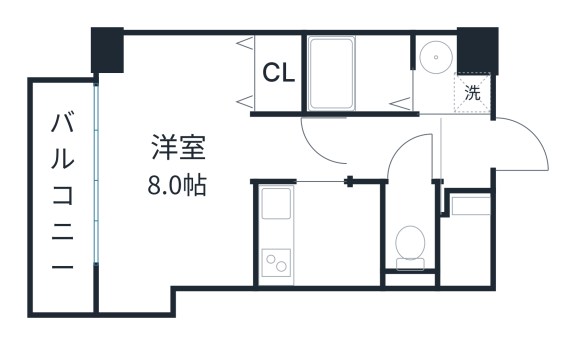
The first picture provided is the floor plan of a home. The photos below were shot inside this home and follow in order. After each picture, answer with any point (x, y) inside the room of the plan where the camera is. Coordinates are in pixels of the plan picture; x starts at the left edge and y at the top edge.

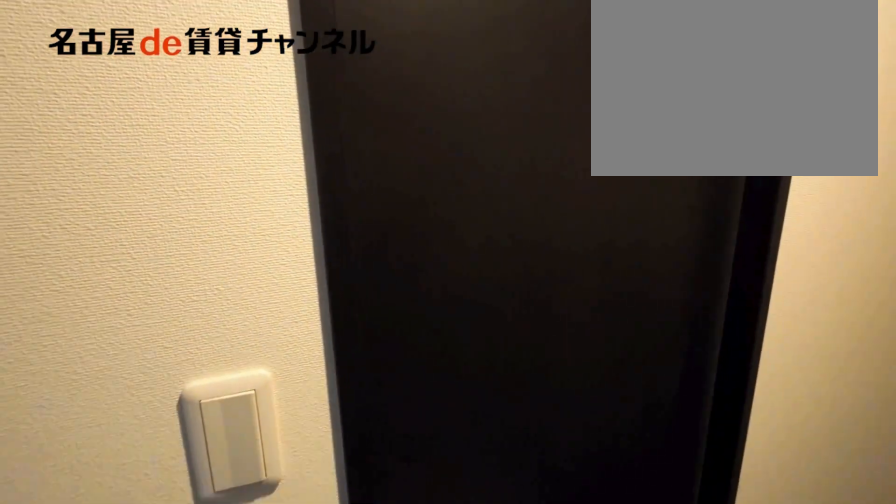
(396, 148)
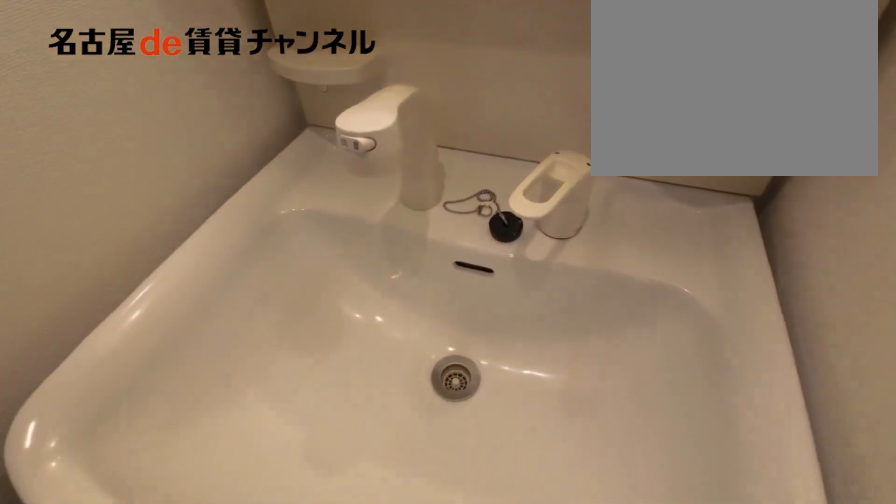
(448, 78)
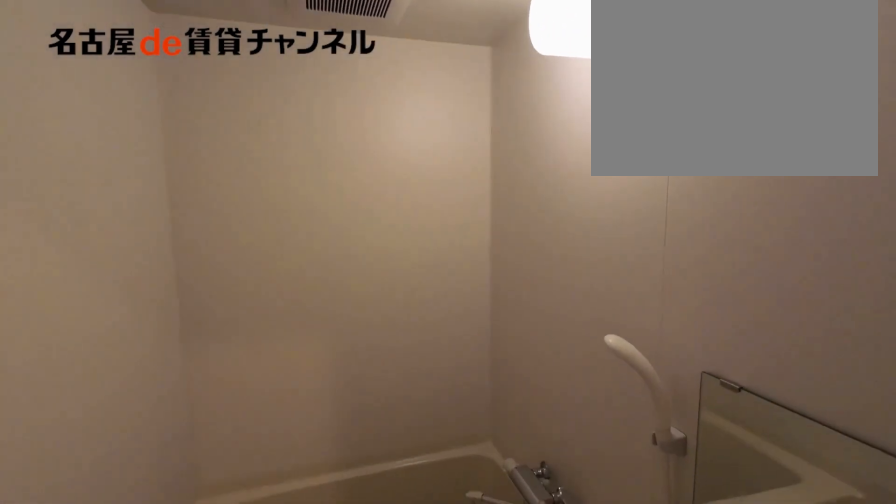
(359, 73)
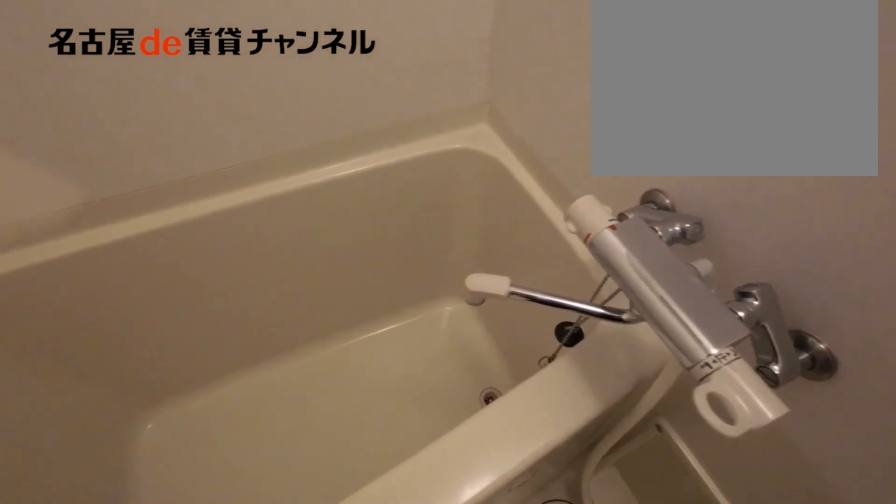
(359, 73)
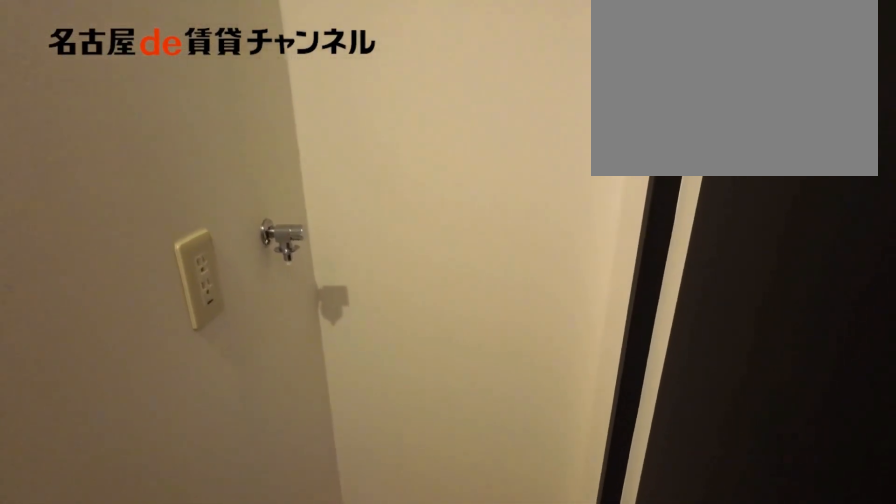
(448, 78)
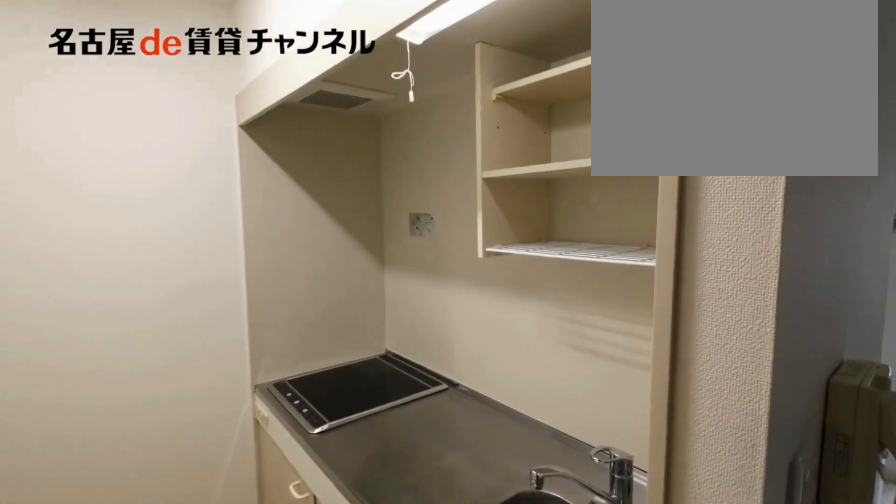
(318, 234)
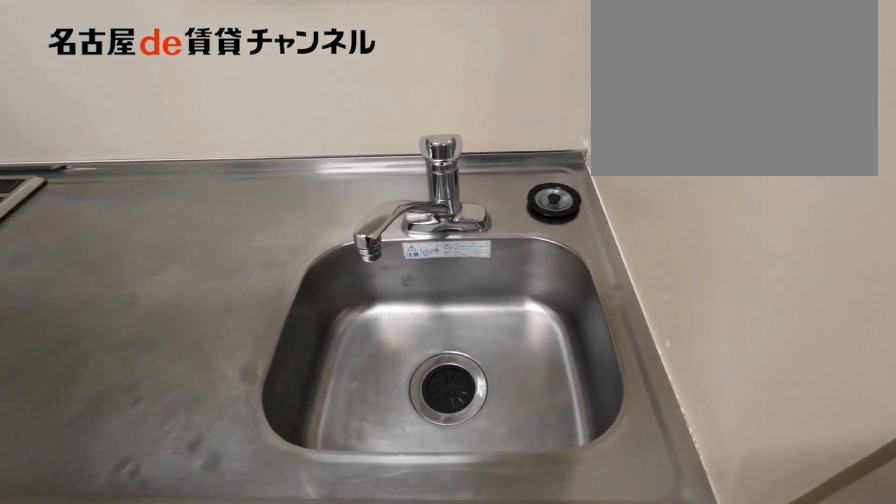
(318, 234)
